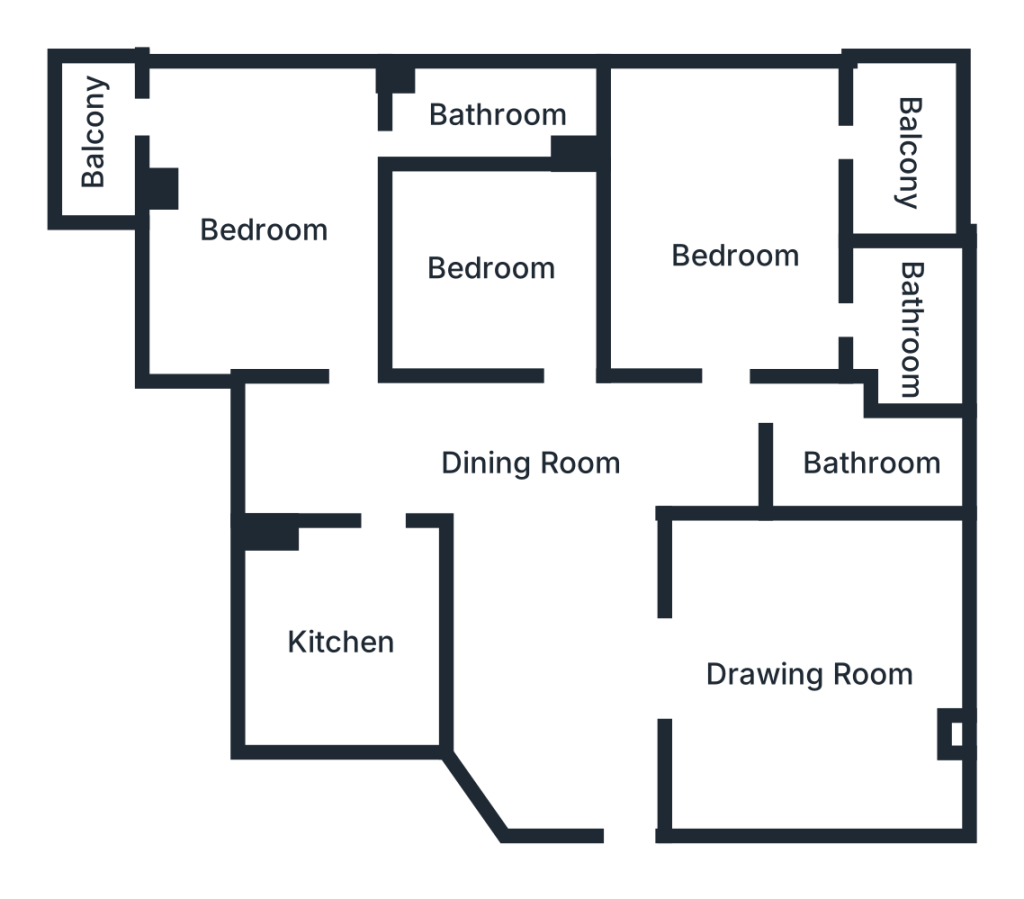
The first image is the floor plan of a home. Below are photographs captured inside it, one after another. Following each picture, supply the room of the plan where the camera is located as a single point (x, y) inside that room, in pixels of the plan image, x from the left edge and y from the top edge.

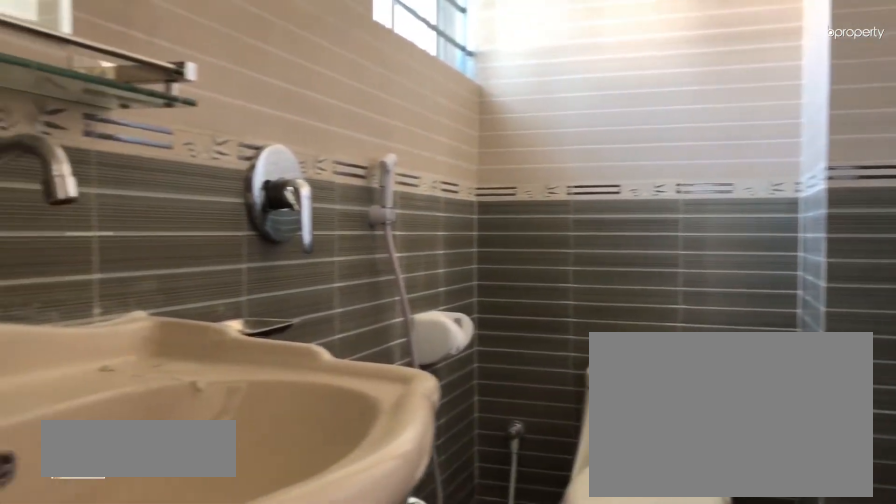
(496, 119)
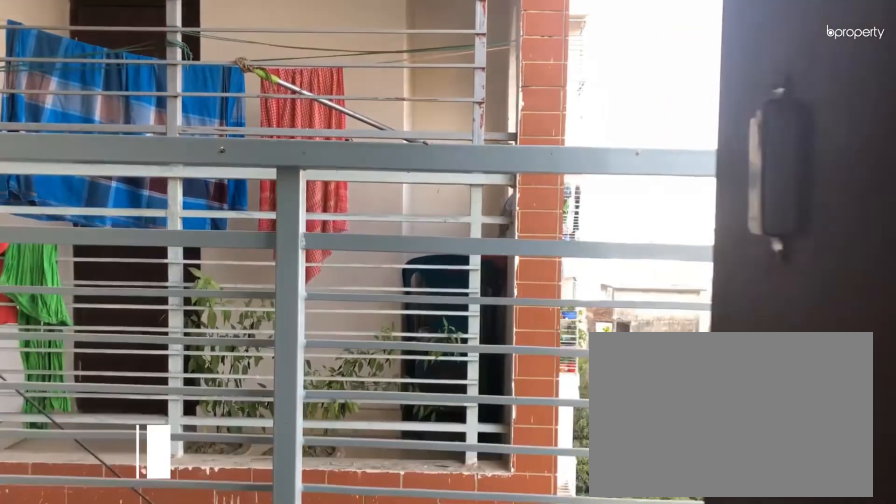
(93, 130)
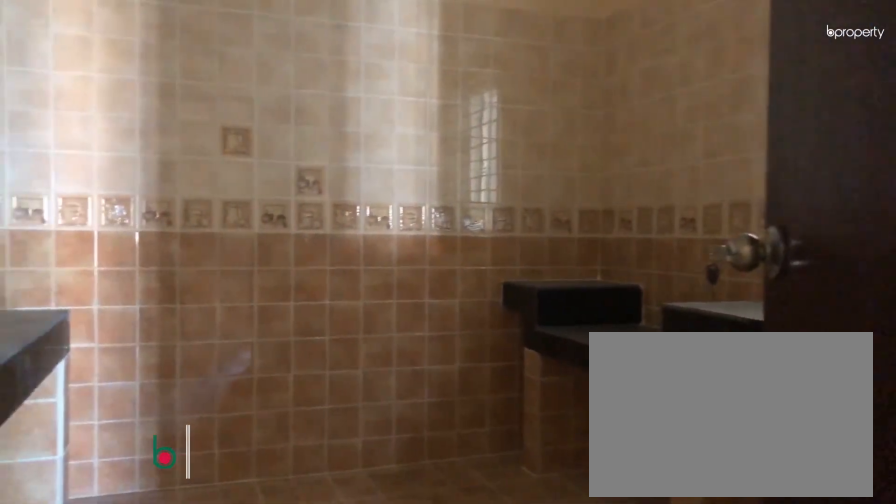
(343, 642)
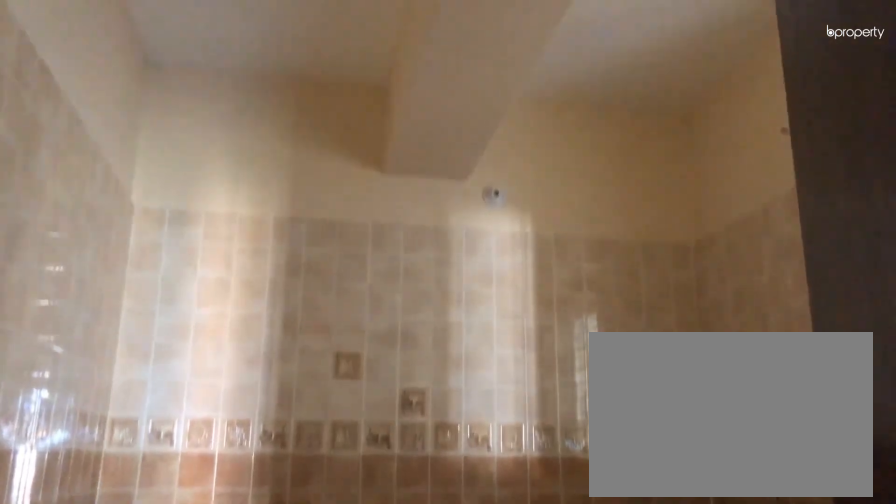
(344, 642)
